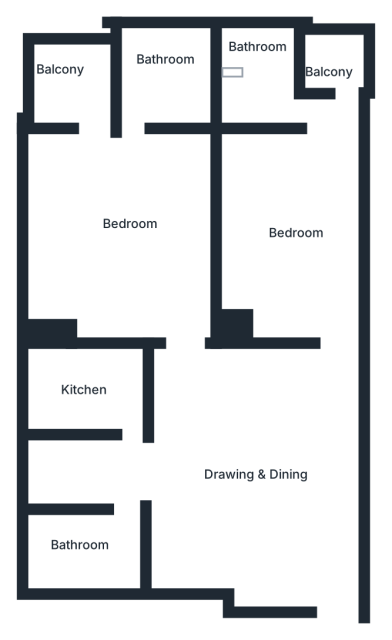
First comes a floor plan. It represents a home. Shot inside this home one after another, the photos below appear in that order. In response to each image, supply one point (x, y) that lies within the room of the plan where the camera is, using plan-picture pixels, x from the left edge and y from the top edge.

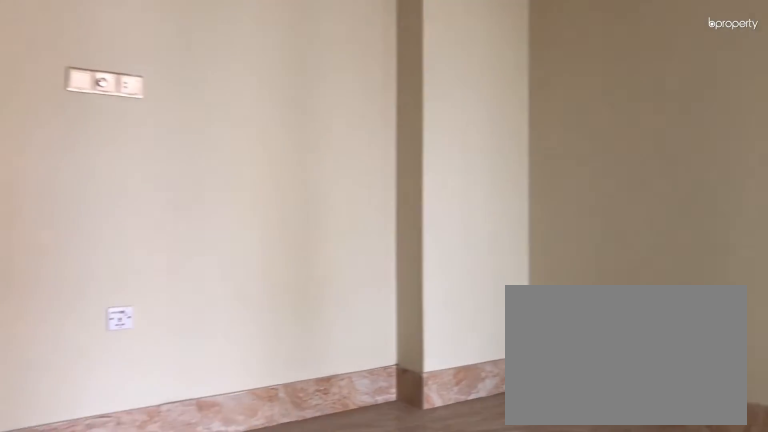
(115, 212)
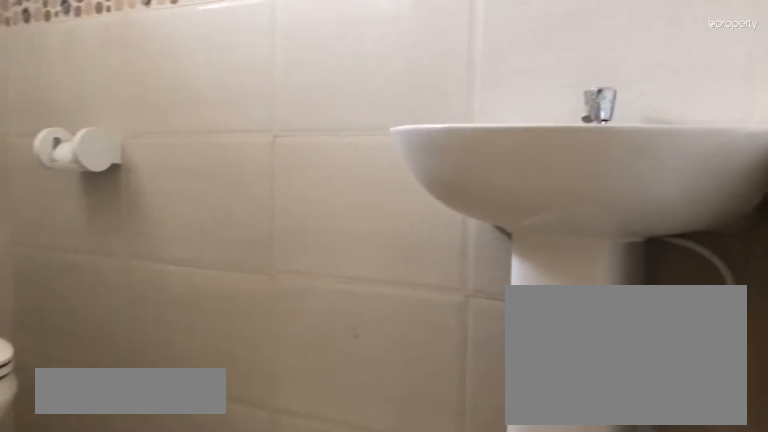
(133, 82)
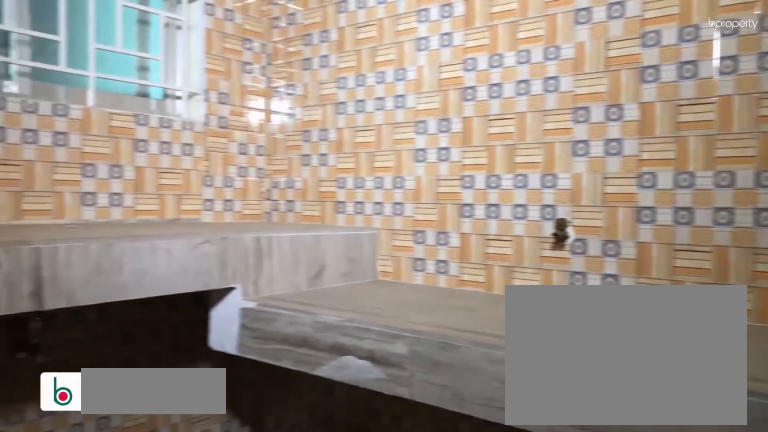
(100, 392)
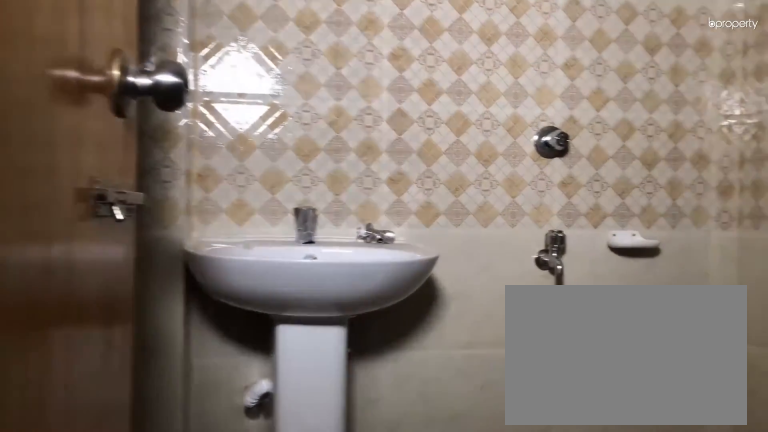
(88, 541)
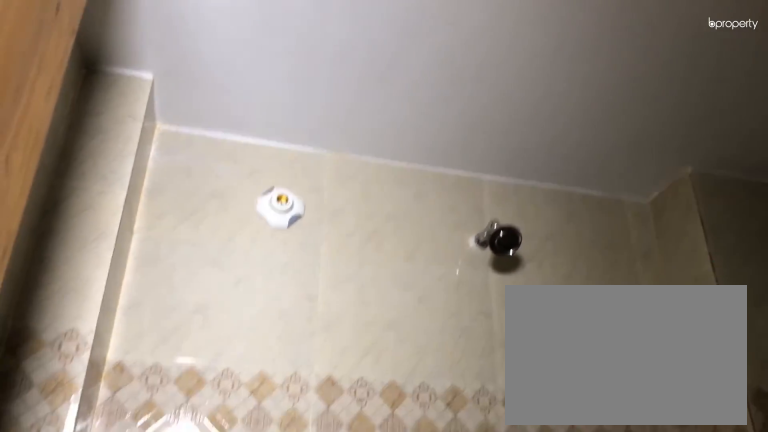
(88, 541)
